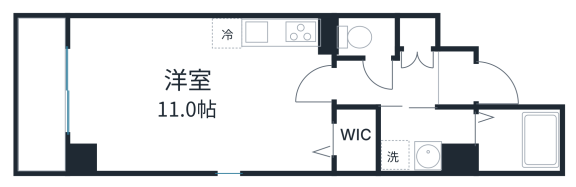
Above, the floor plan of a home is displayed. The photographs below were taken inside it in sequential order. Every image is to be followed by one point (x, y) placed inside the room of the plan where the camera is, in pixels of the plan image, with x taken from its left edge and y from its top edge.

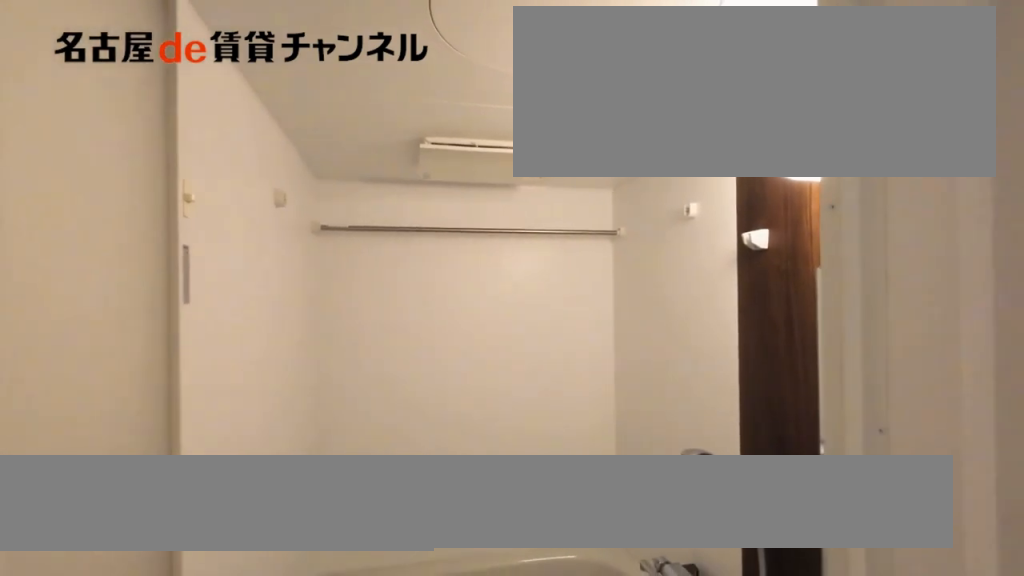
(517, 139)
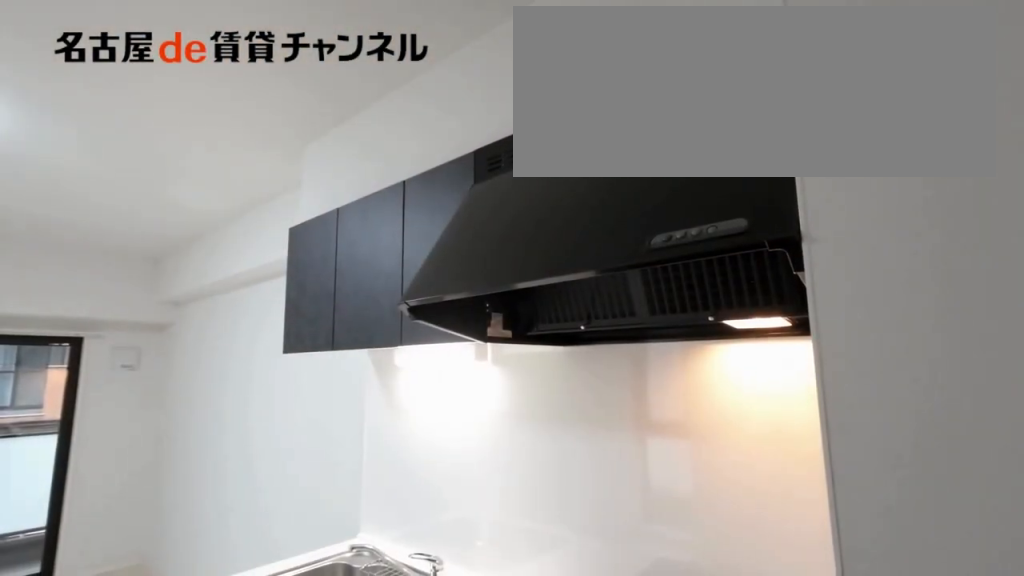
(274, 40)
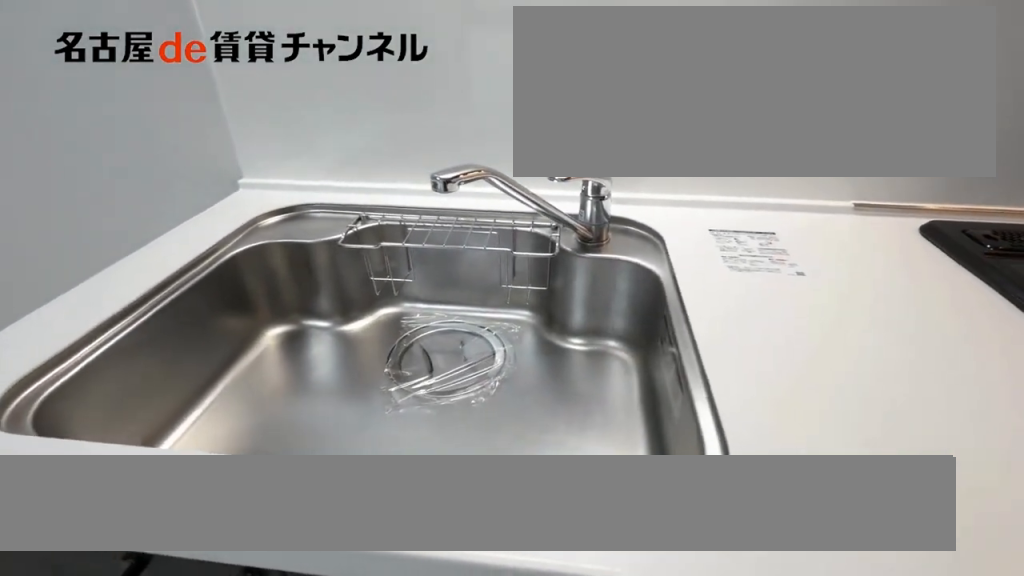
(274, 40)
